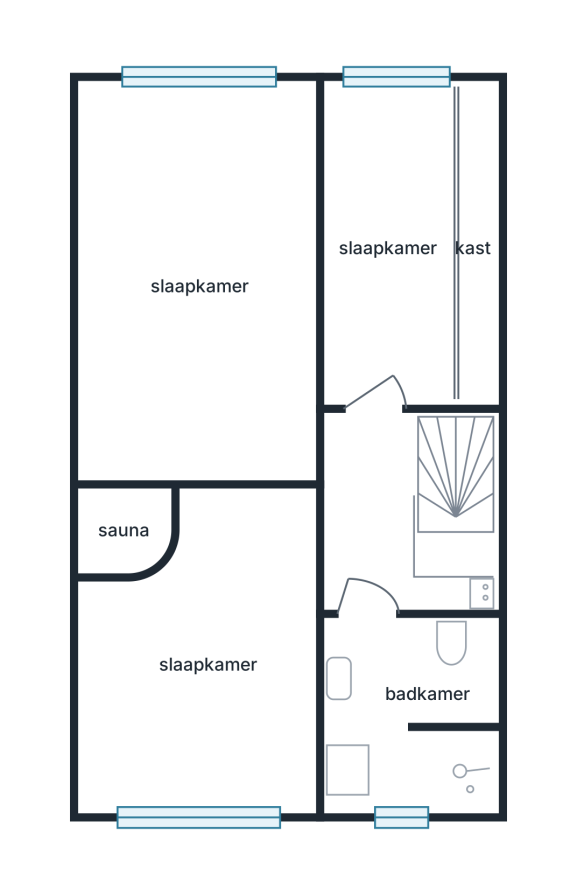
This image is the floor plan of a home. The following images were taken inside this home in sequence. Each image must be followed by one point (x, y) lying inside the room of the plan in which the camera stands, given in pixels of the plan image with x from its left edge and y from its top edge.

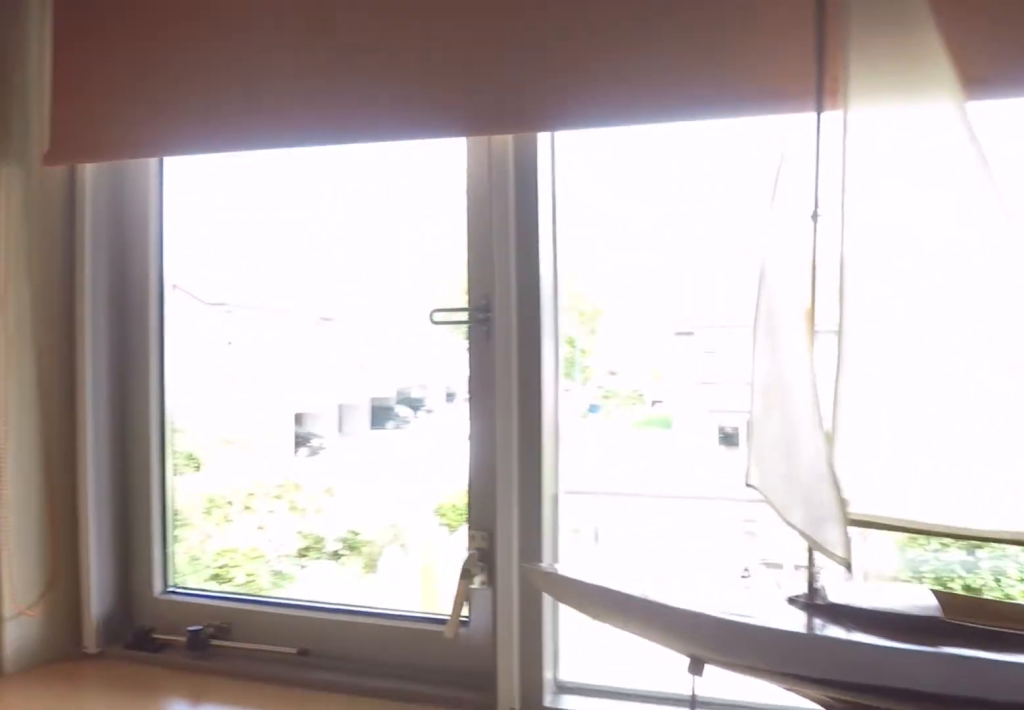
(387, 245)
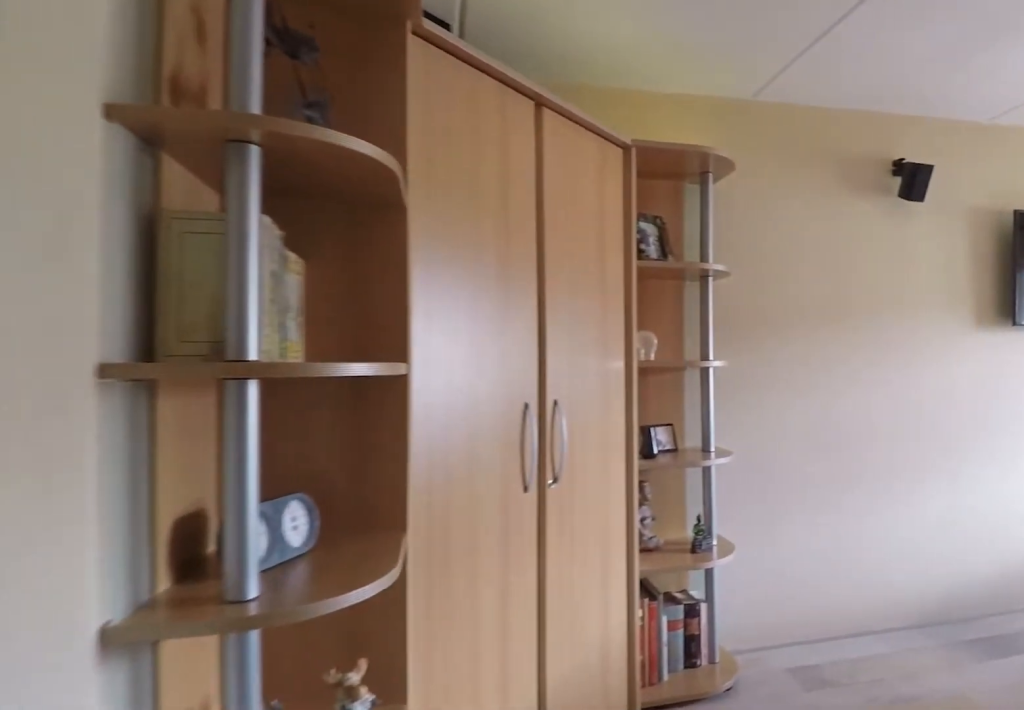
(135, 217)
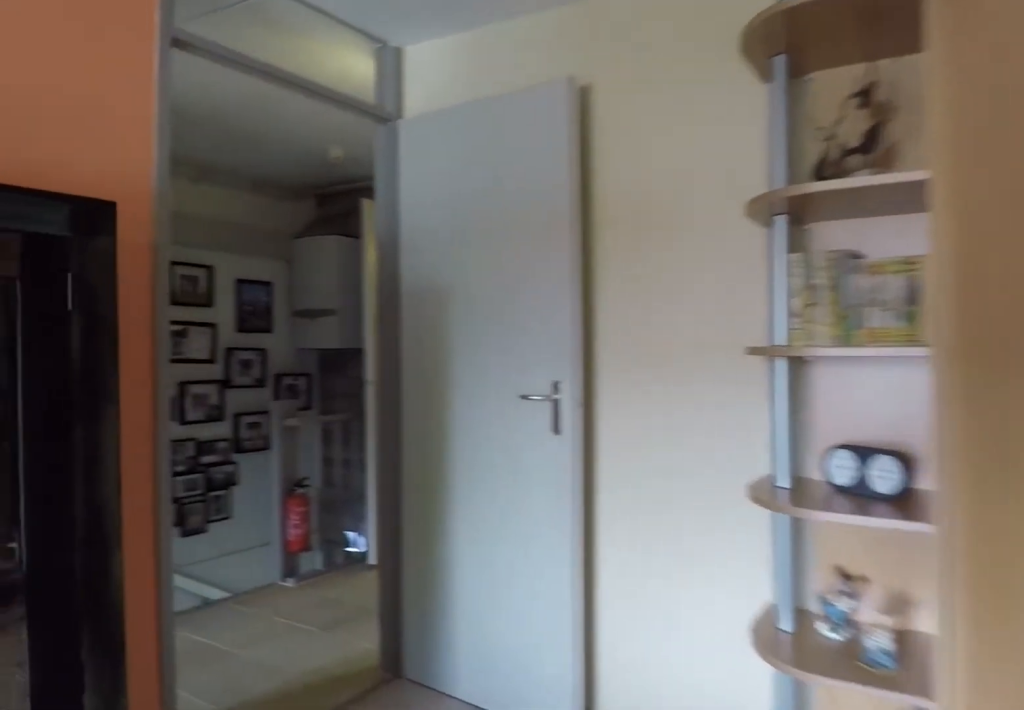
(135, 217)
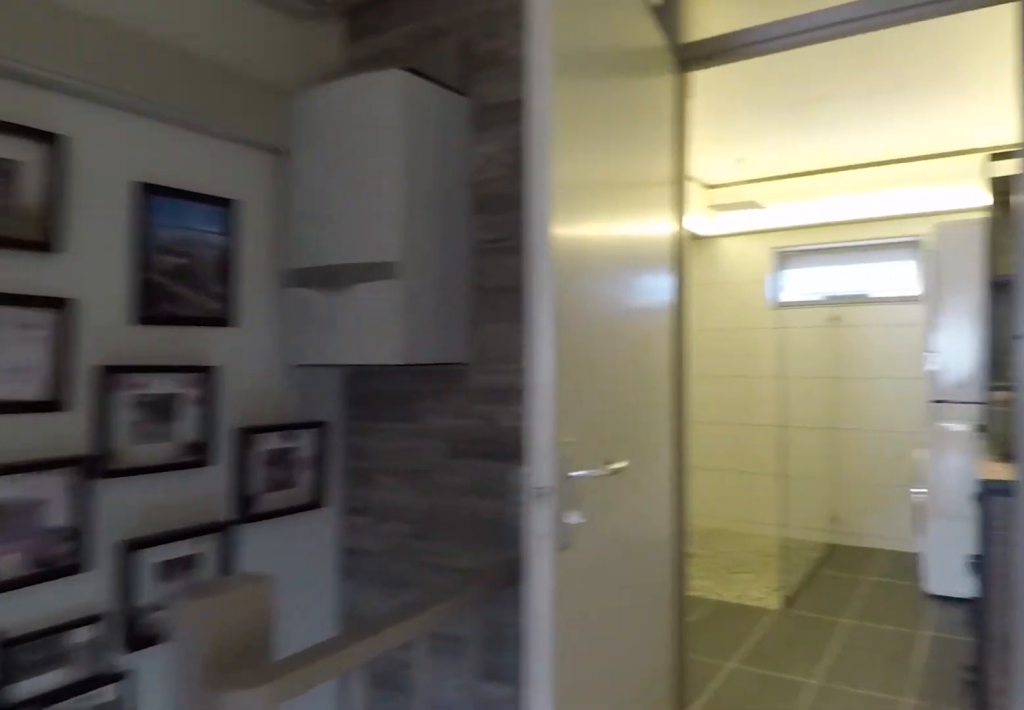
(377, 518)
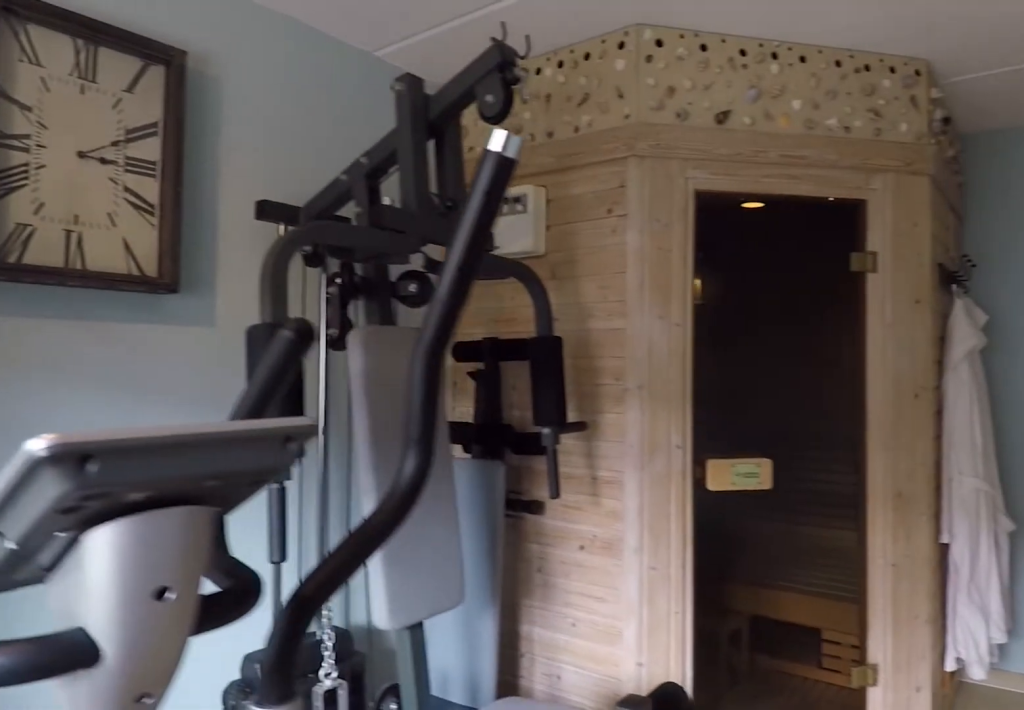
(208, 662)
